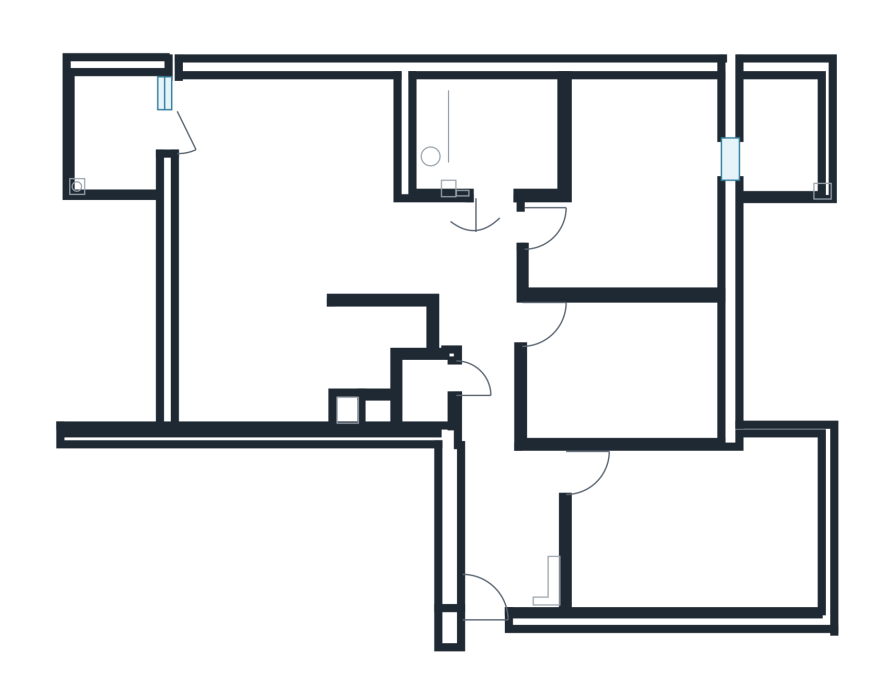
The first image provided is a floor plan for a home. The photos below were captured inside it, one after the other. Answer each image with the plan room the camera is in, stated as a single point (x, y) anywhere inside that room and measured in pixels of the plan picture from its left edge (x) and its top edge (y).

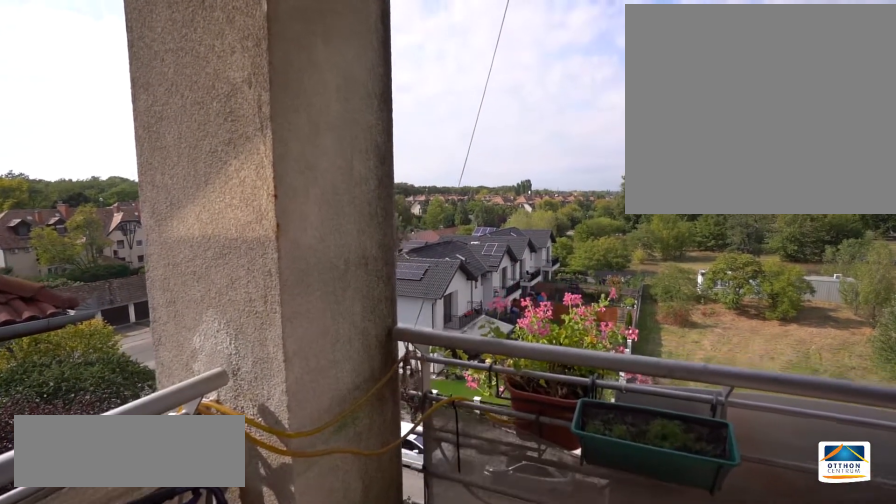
(112, 130)
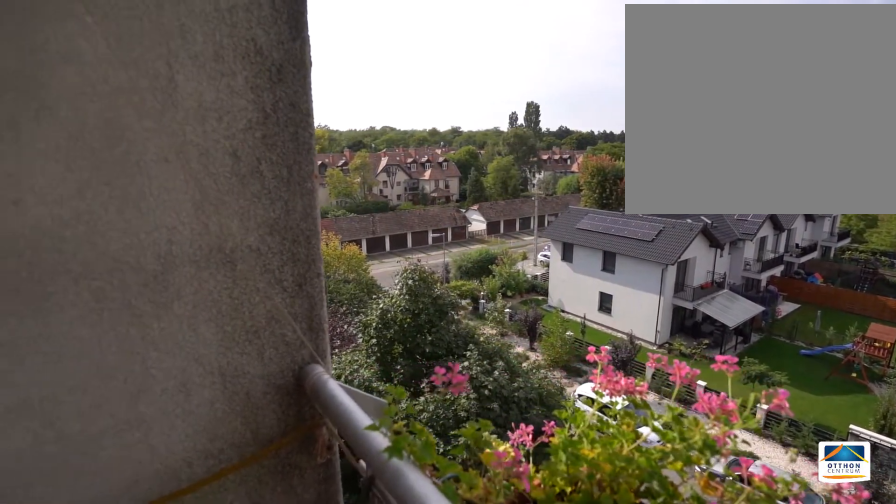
(112, 130)
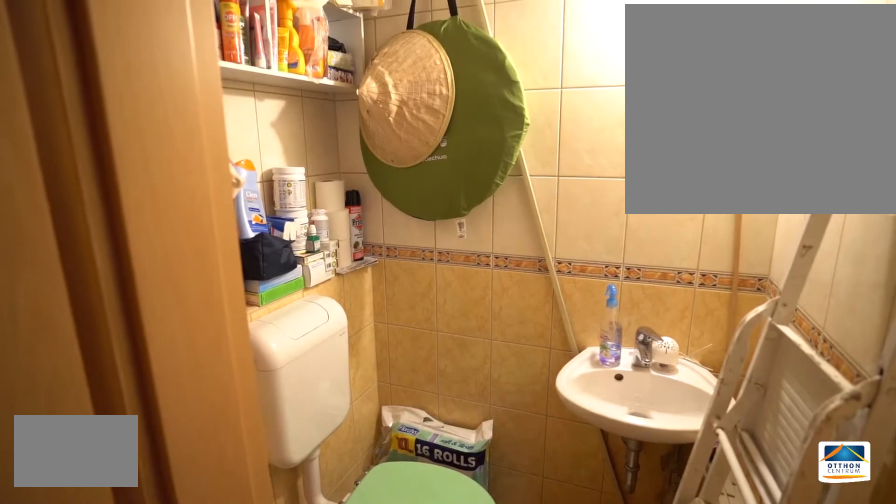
(417, 396)
